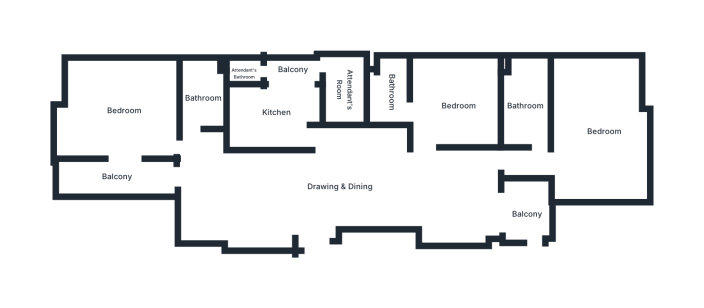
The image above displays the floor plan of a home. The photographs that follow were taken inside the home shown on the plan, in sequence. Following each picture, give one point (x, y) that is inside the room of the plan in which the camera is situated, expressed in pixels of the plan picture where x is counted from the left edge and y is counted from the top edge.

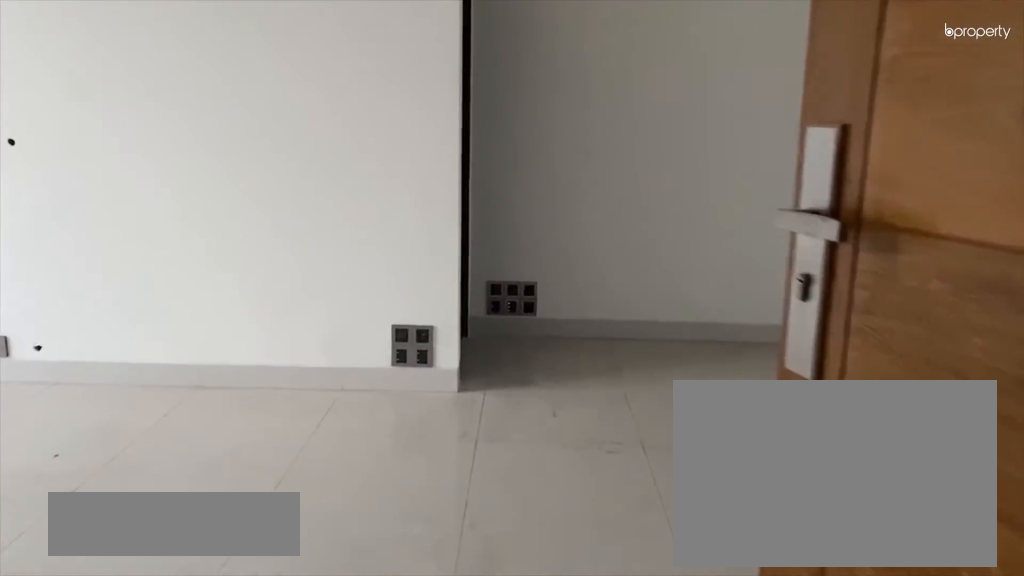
(313, 211)
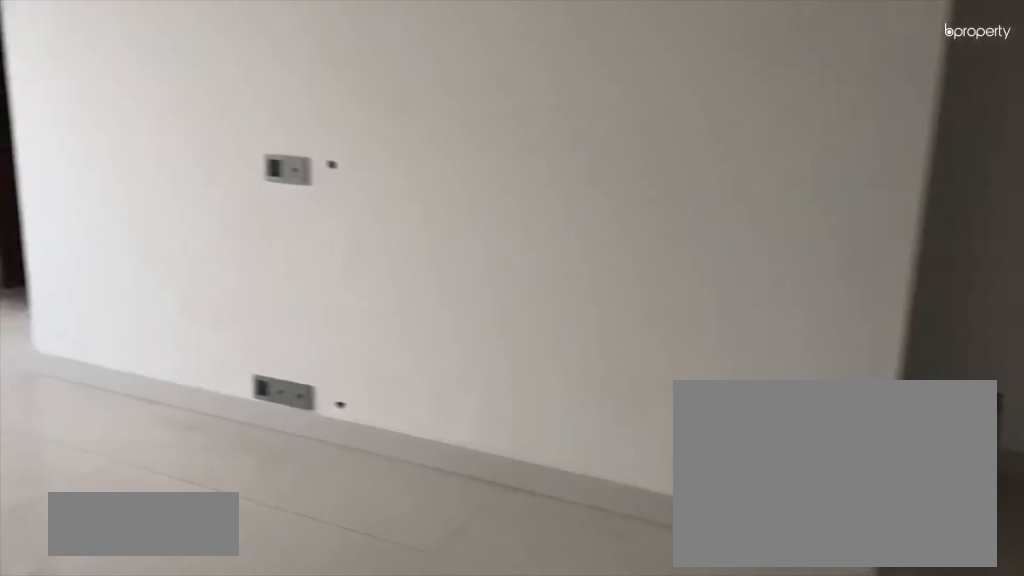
(313, 211)
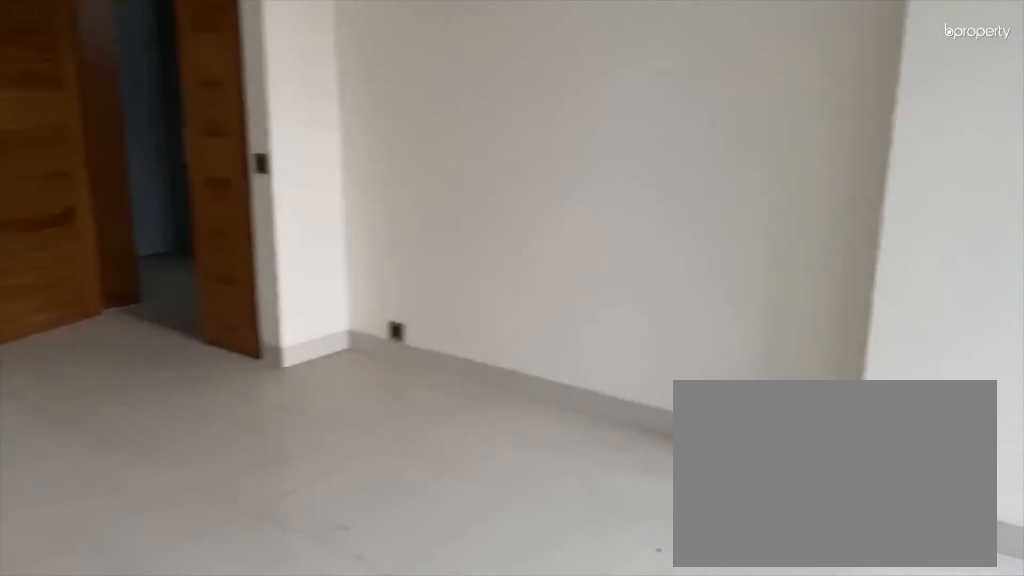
(222, 193)
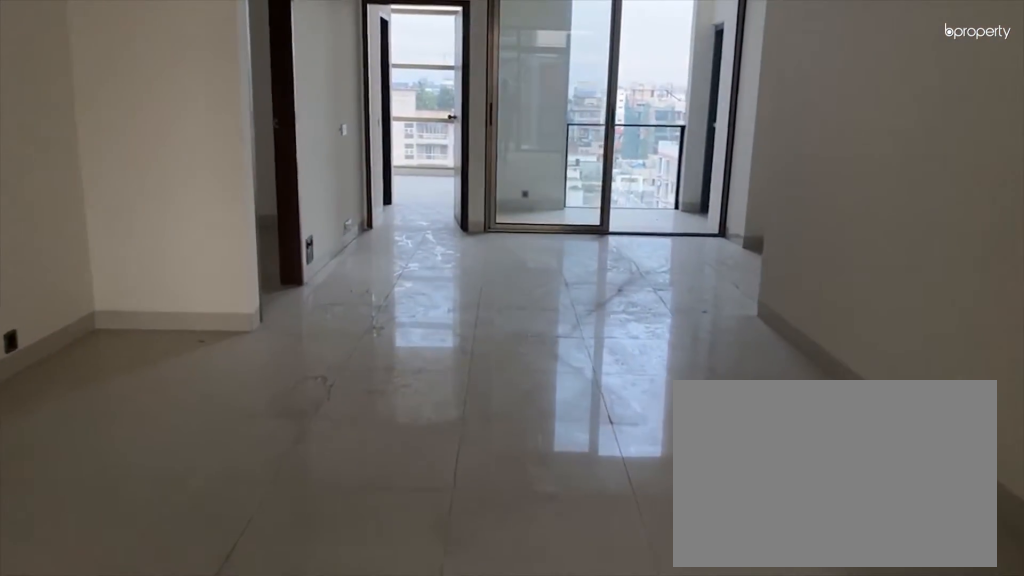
(319, 194)
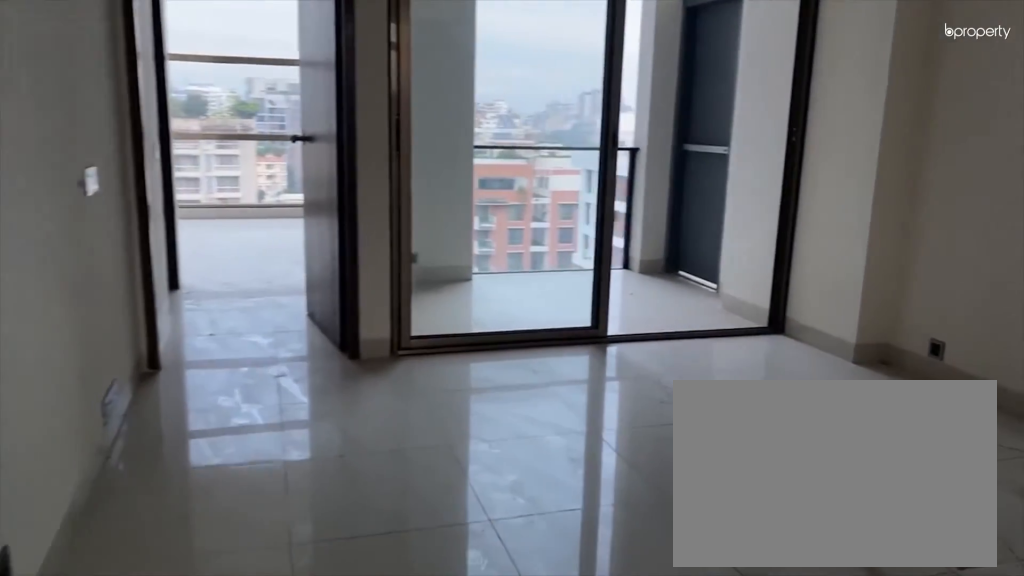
(443, 193)
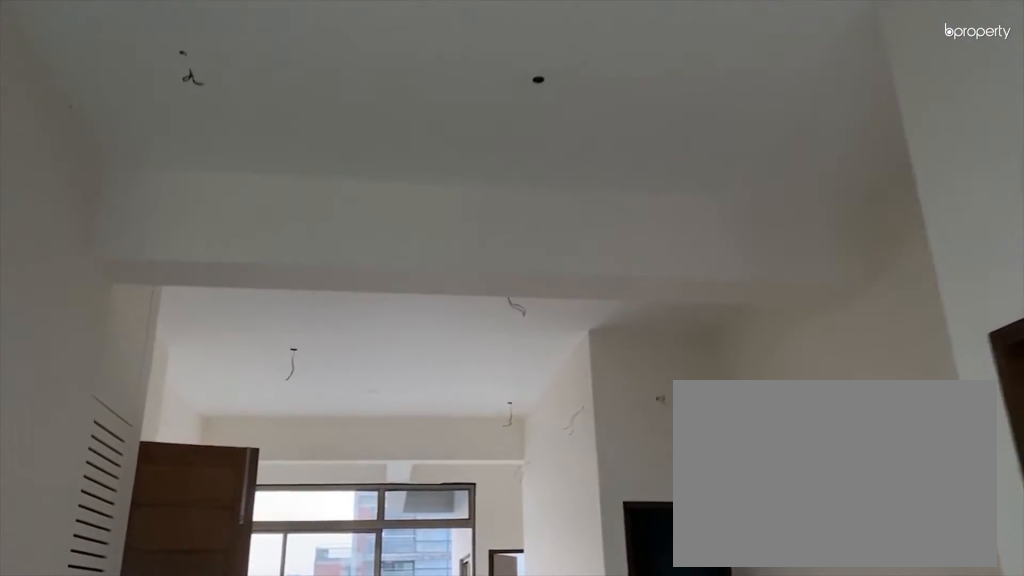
(443, 193)
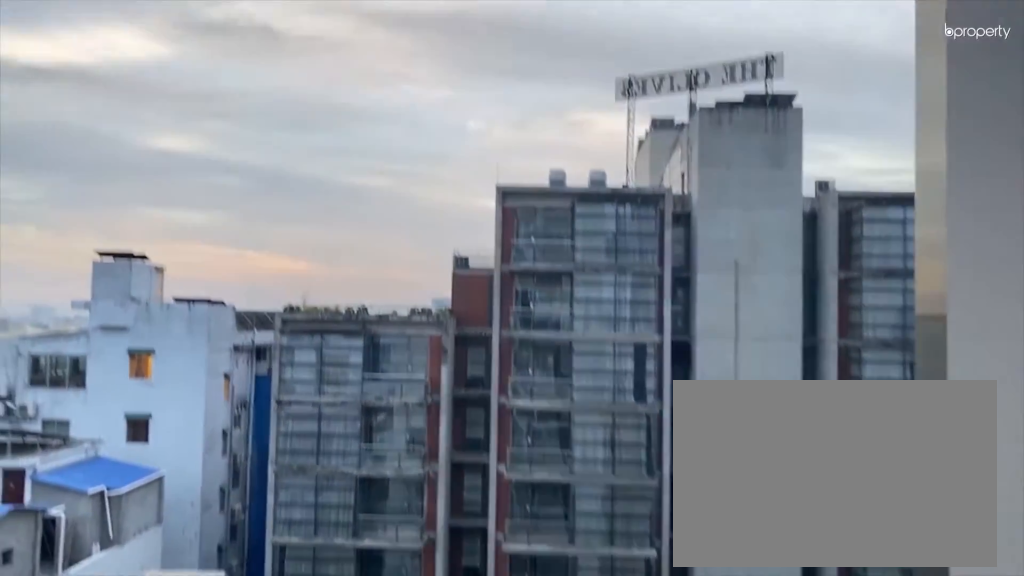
(116, 176)
